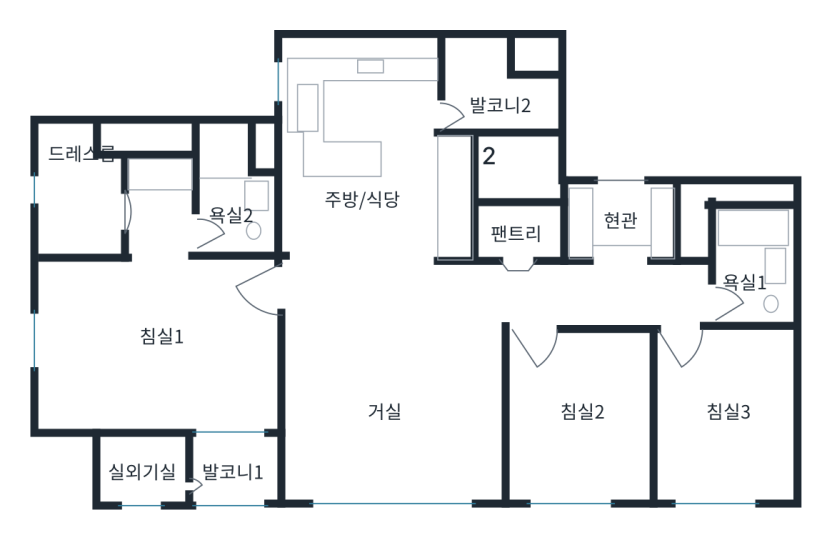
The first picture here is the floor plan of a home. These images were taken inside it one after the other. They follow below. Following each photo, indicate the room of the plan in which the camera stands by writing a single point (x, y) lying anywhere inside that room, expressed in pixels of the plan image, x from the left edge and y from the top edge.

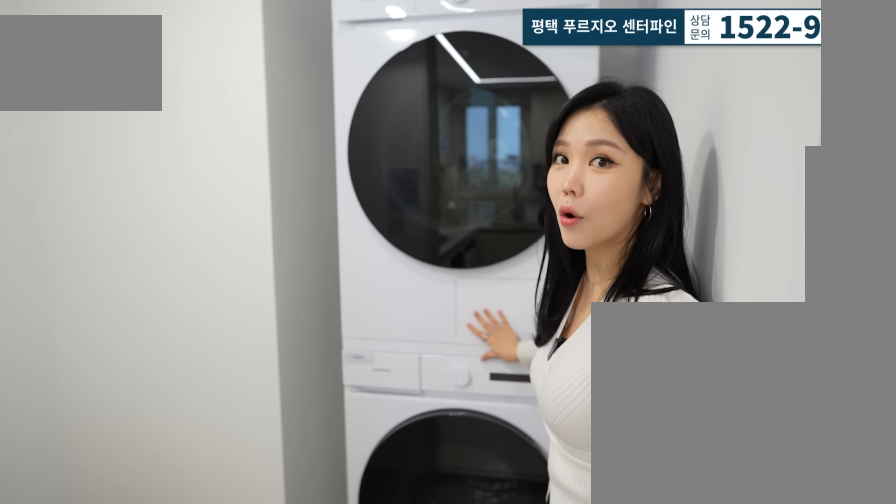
(502, 97)
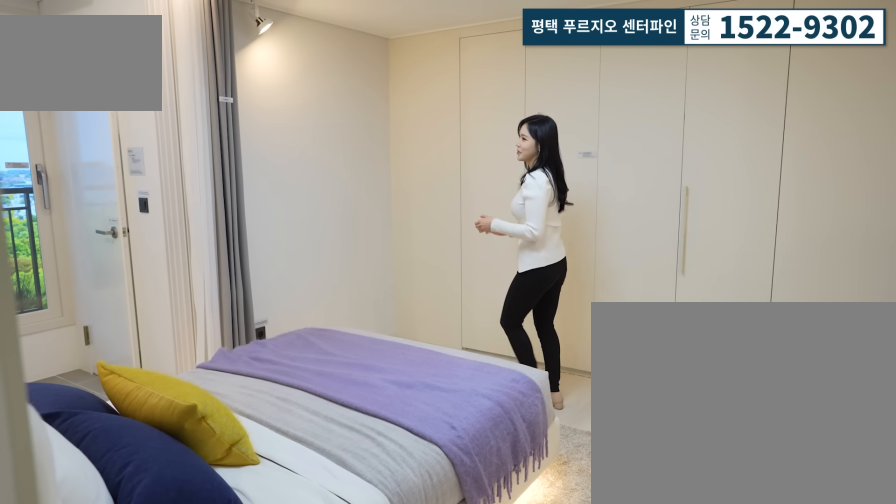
(157, 333)
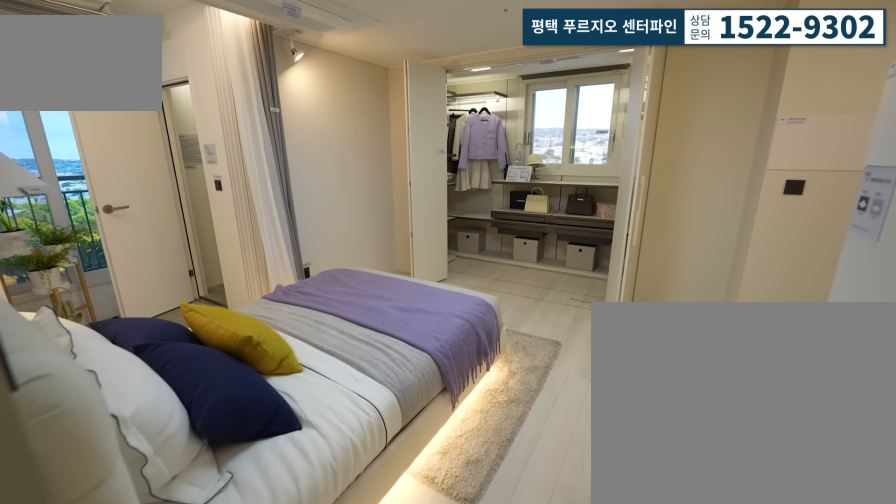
(157, 333)
